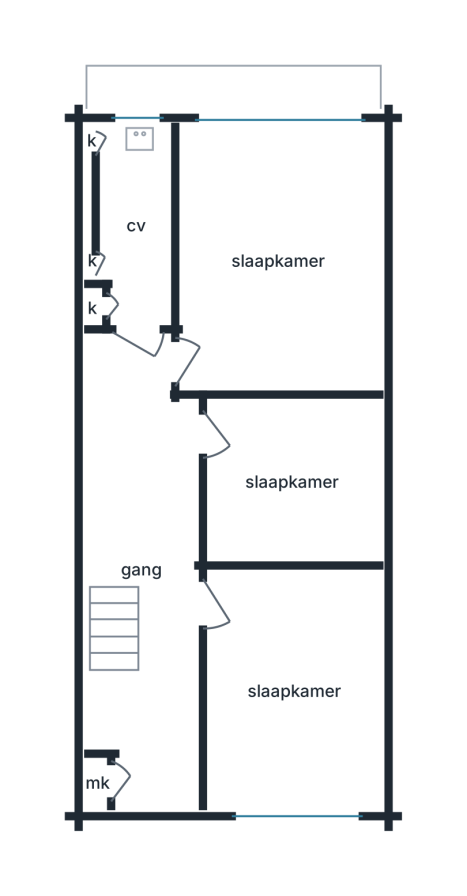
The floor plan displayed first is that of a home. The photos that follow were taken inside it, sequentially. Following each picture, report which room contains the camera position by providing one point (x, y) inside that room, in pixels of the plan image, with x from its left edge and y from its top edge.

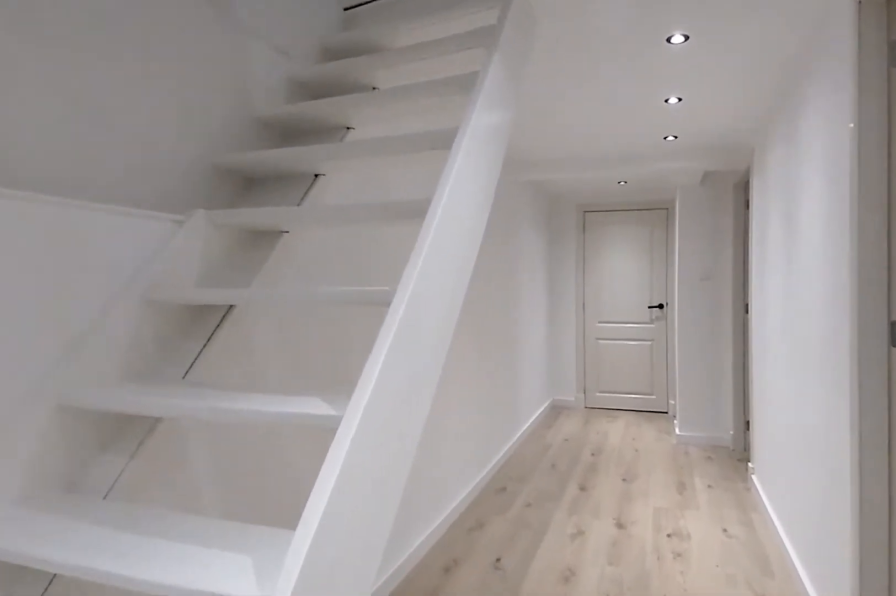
(145, 563)
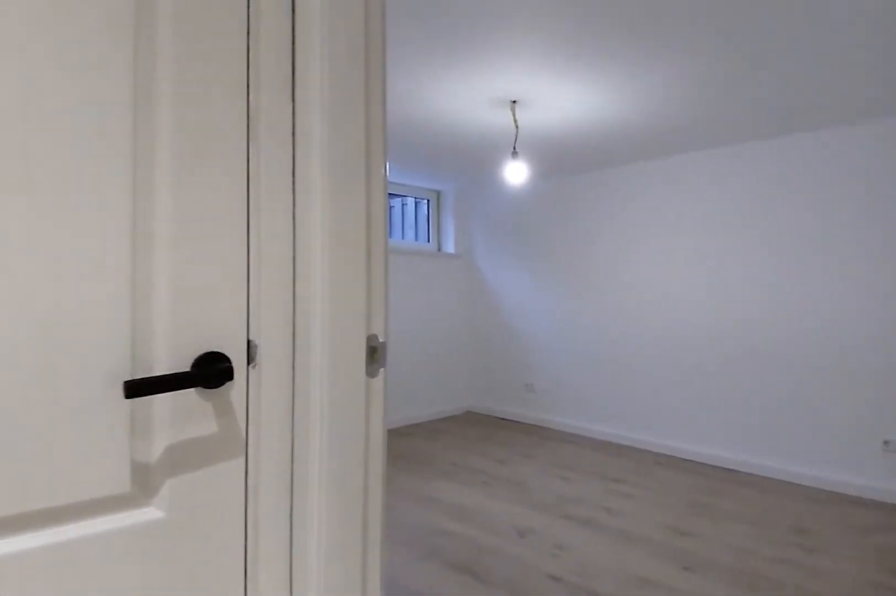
(145, 563)
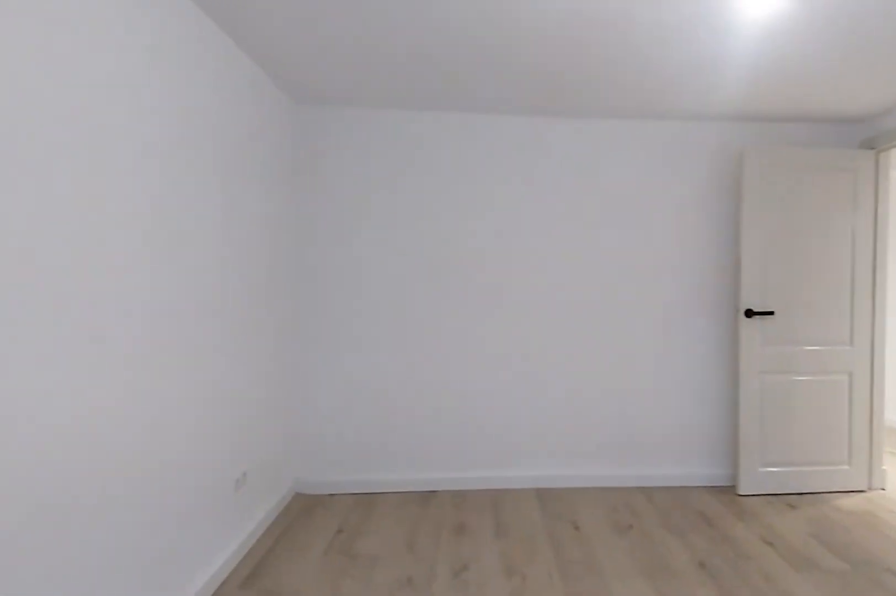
(228, 221)
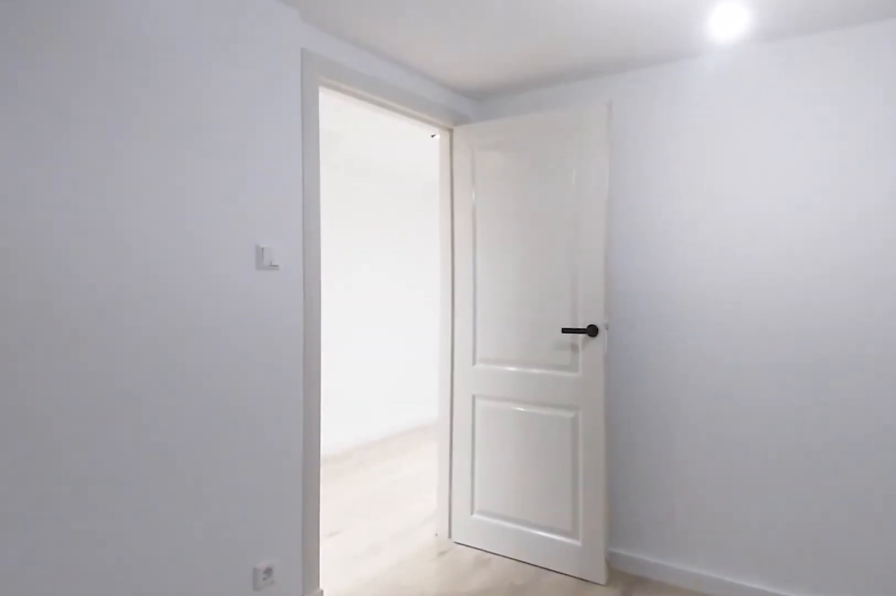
(291, 803)
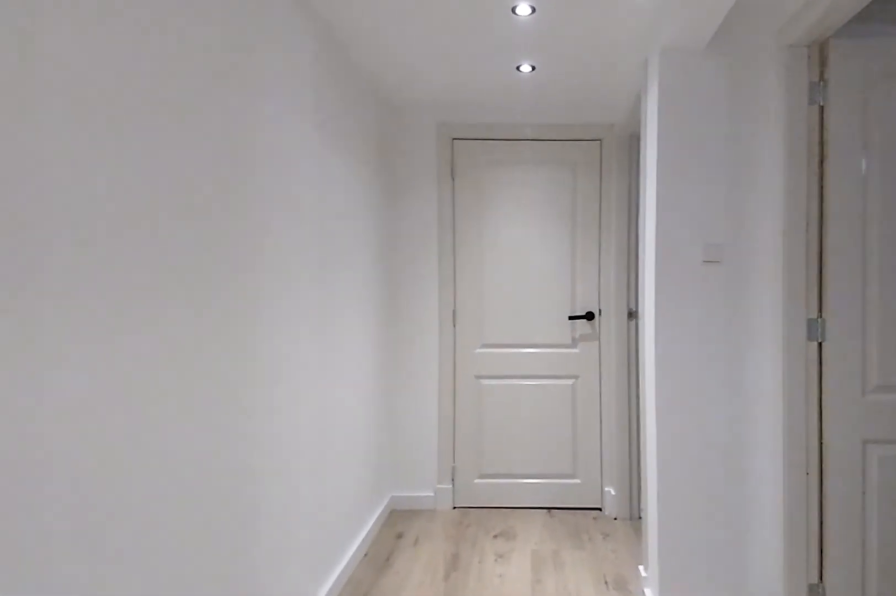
(145, 563)
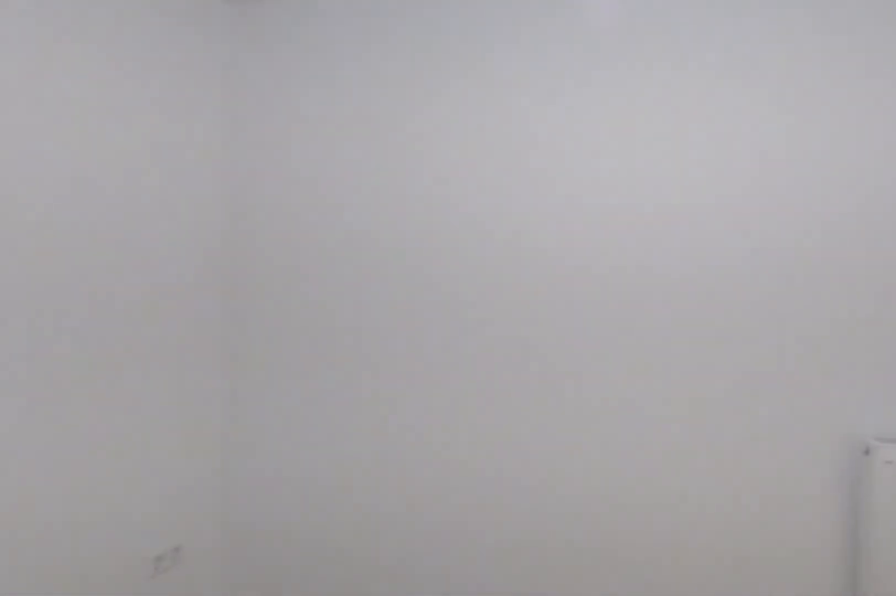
(291, 482)
